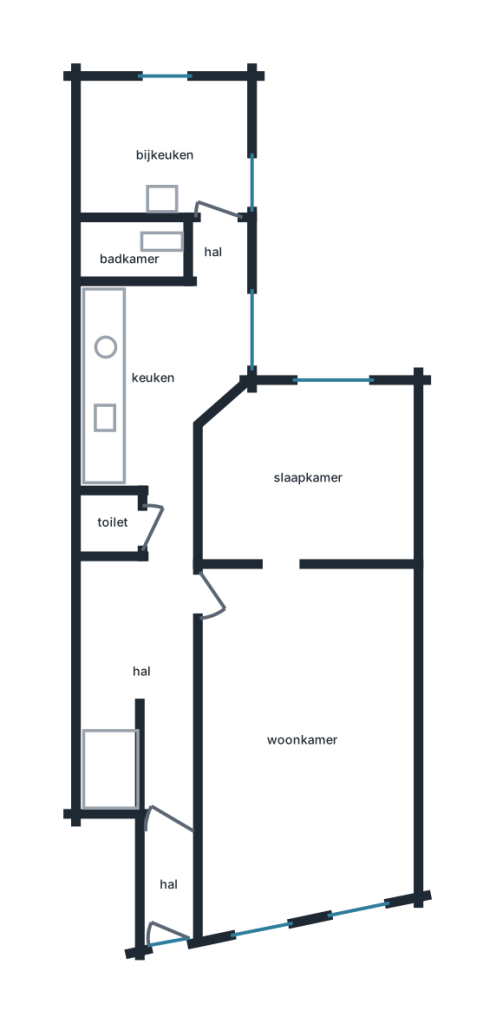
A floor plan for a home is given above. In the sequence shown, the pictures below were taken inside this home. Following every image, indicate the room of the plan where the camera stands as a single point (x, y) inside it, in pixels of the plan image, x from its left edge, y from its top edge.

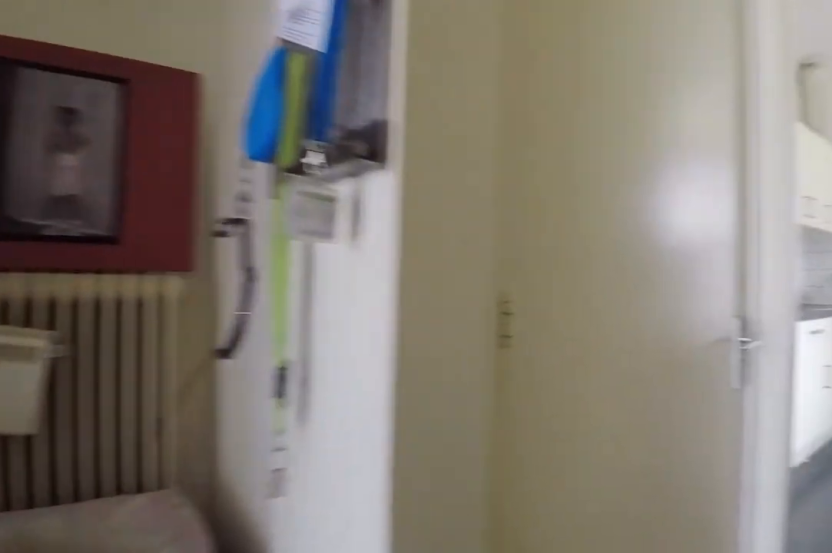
(153, 693)
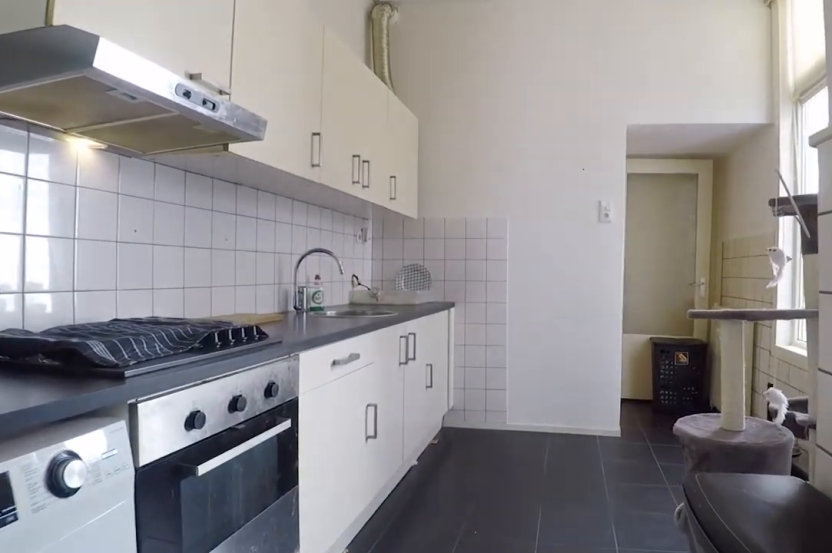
(156, 376)
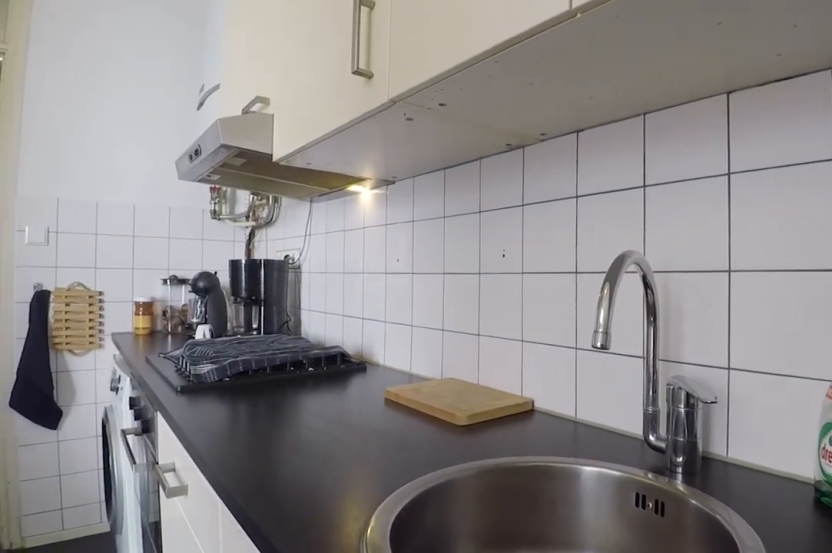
(156, 376)
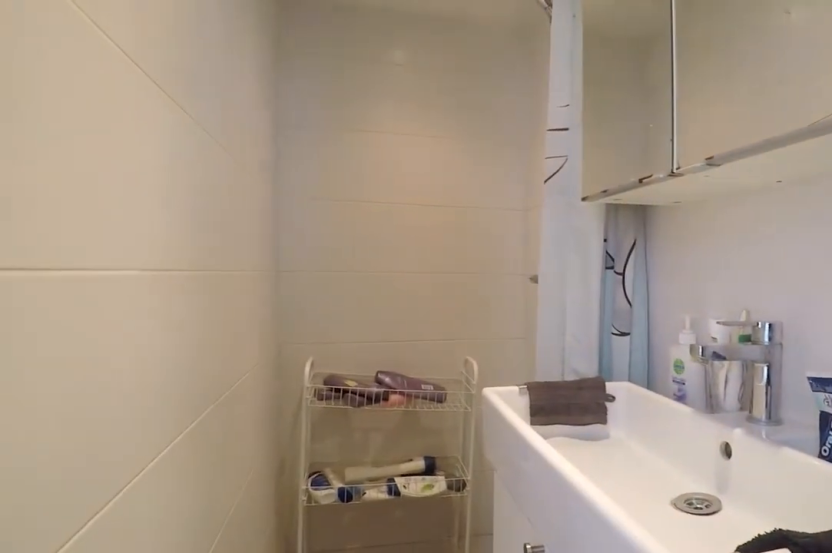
(157, 247)
